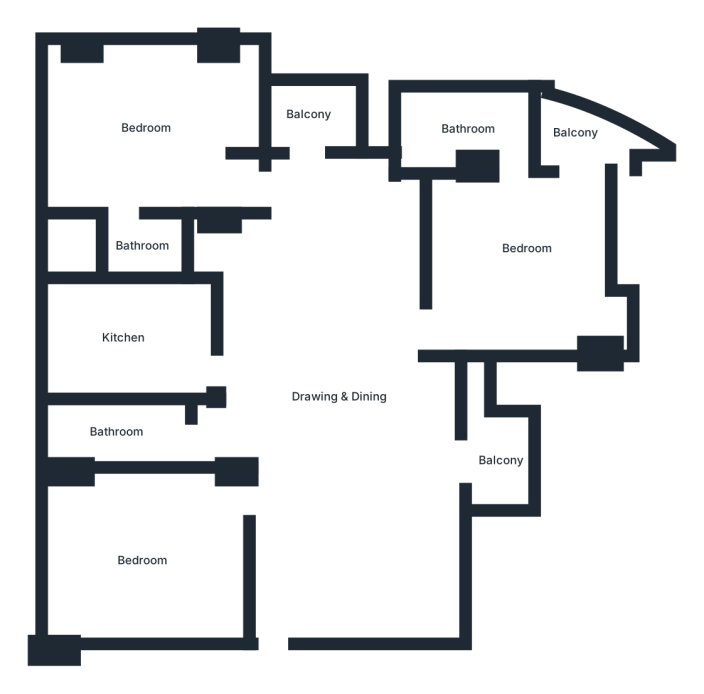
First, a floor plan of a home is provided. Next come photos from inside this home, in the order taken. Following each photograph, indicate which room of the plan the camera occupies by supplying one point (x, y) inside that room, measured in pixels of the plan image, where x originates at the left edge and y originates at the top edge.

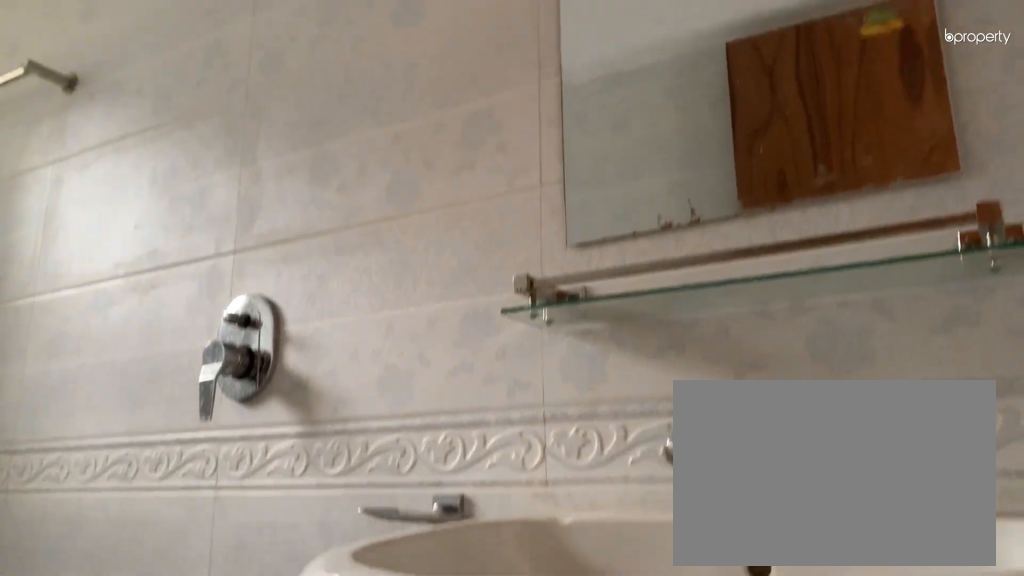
(117, 439)
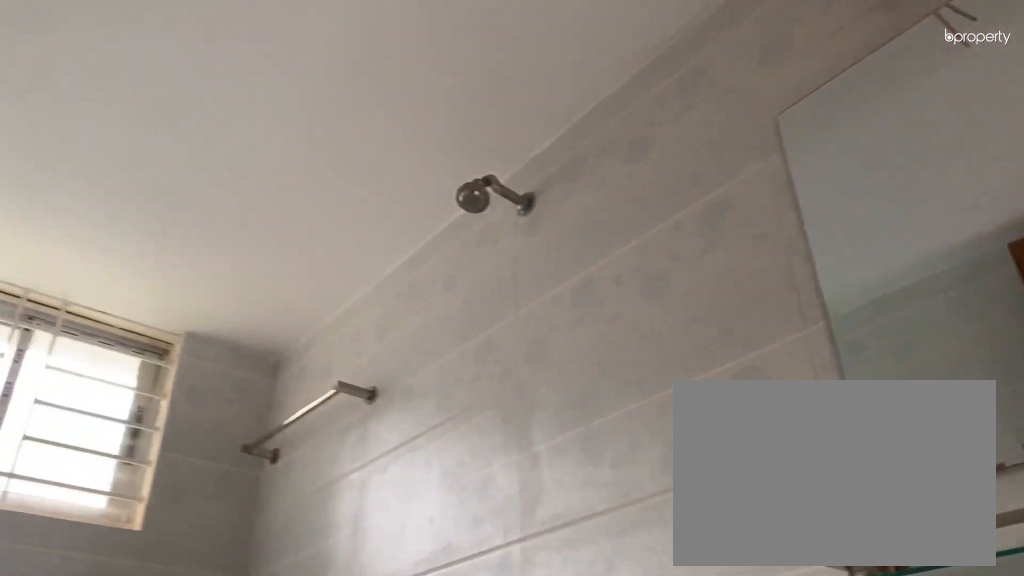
(117, 439)
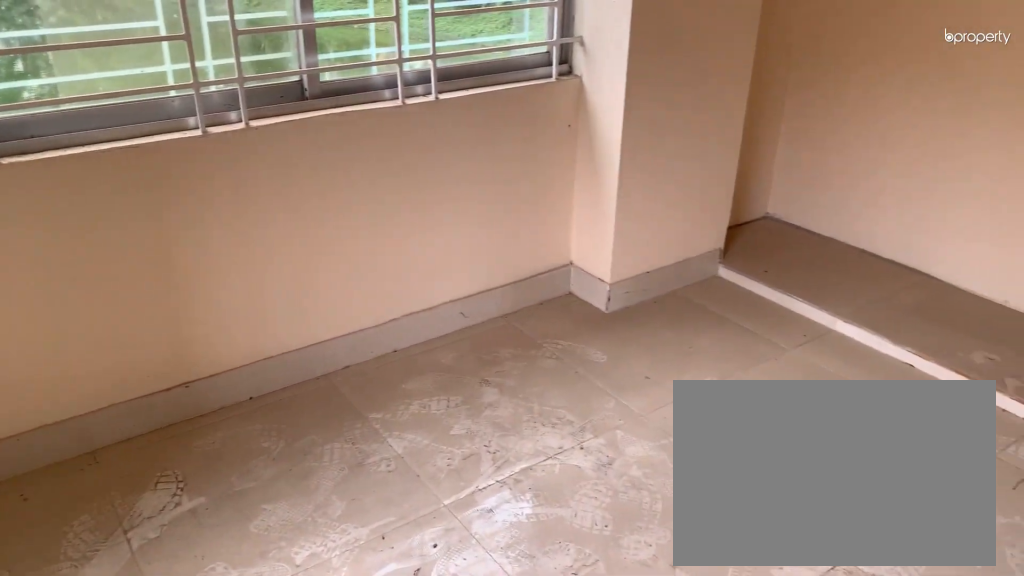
(150, 135)
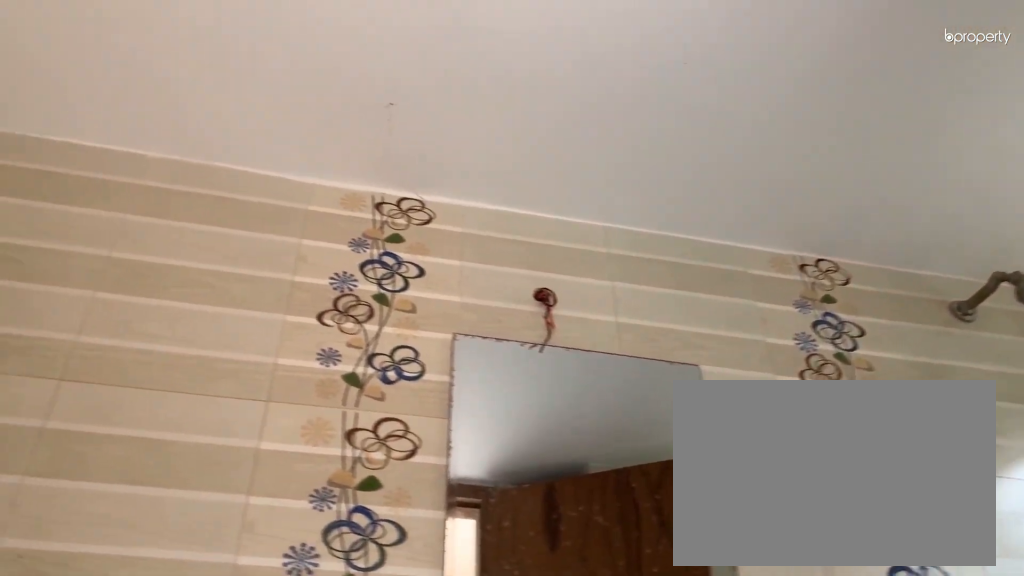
(124, 246)
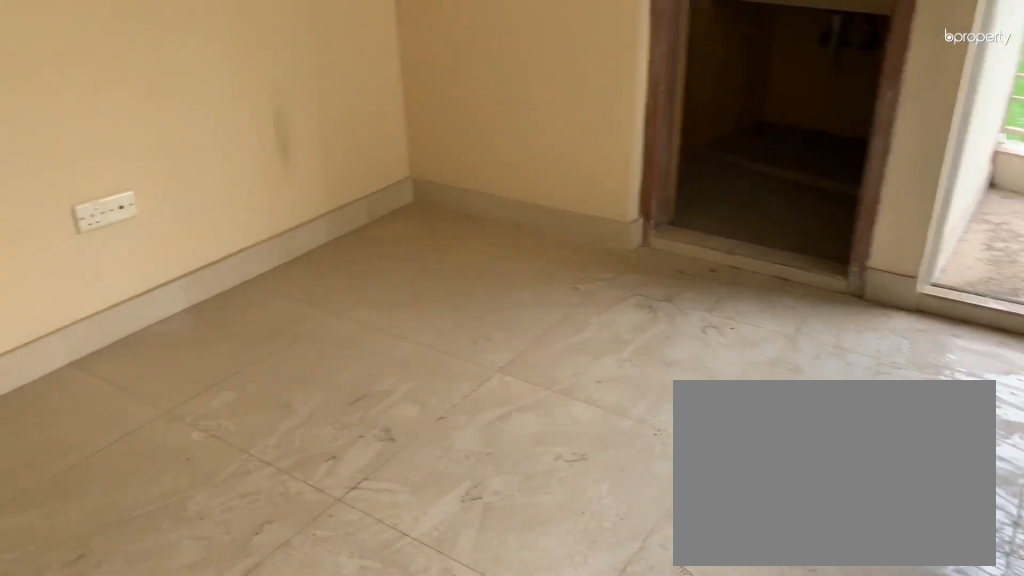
(526, 252)
